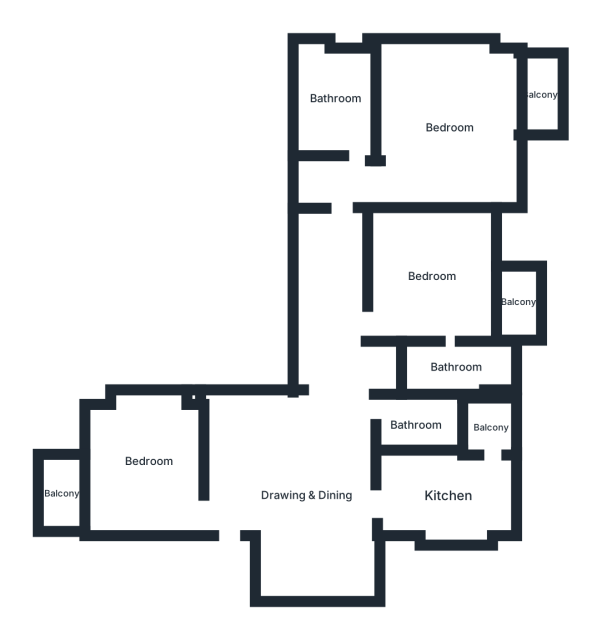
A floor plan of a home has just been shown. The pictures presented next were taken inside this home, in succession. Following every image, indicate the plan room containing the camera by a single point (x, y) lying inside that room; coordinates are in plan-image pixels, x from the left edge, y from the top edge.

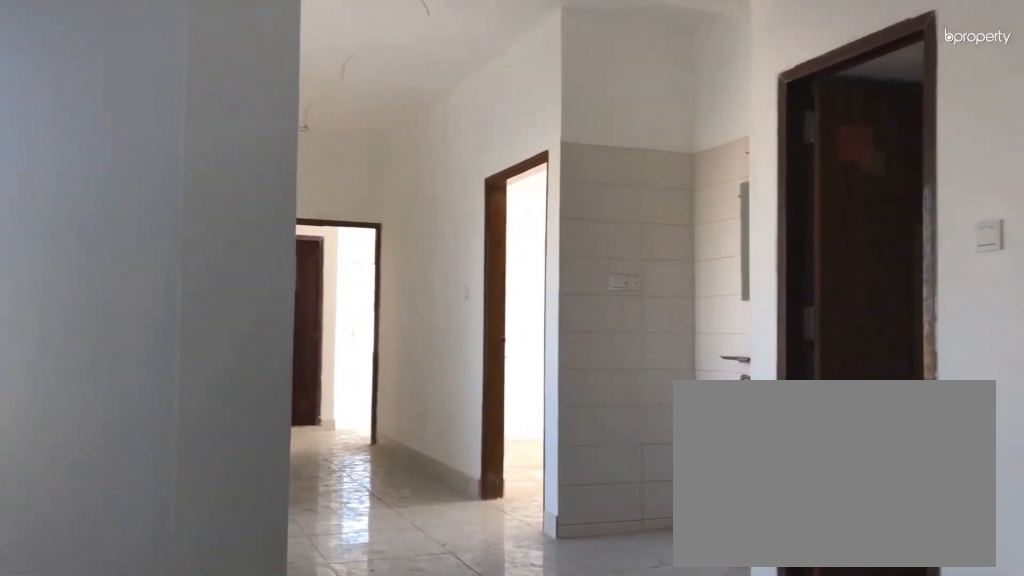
(308, 490)
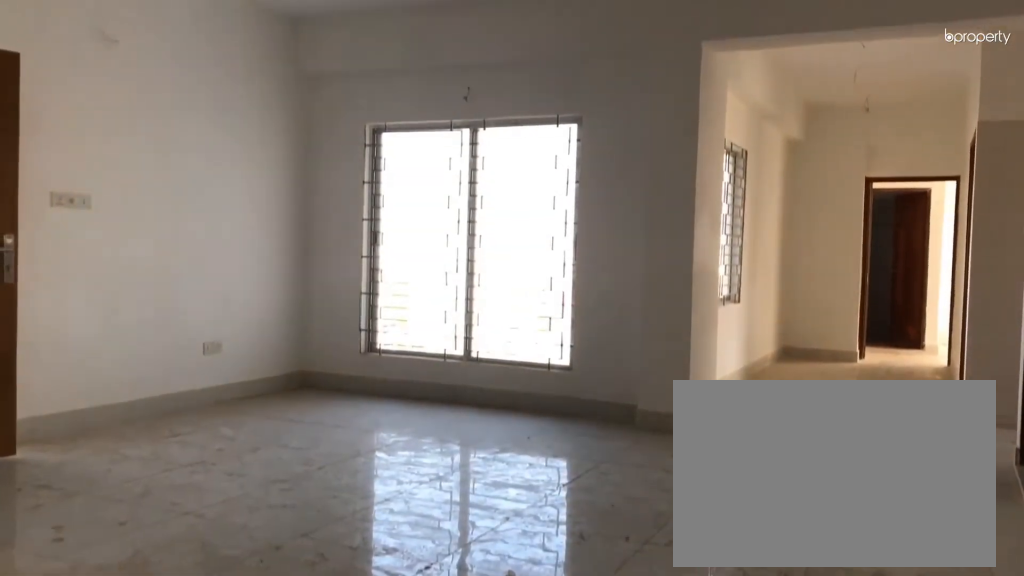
(307, 491)
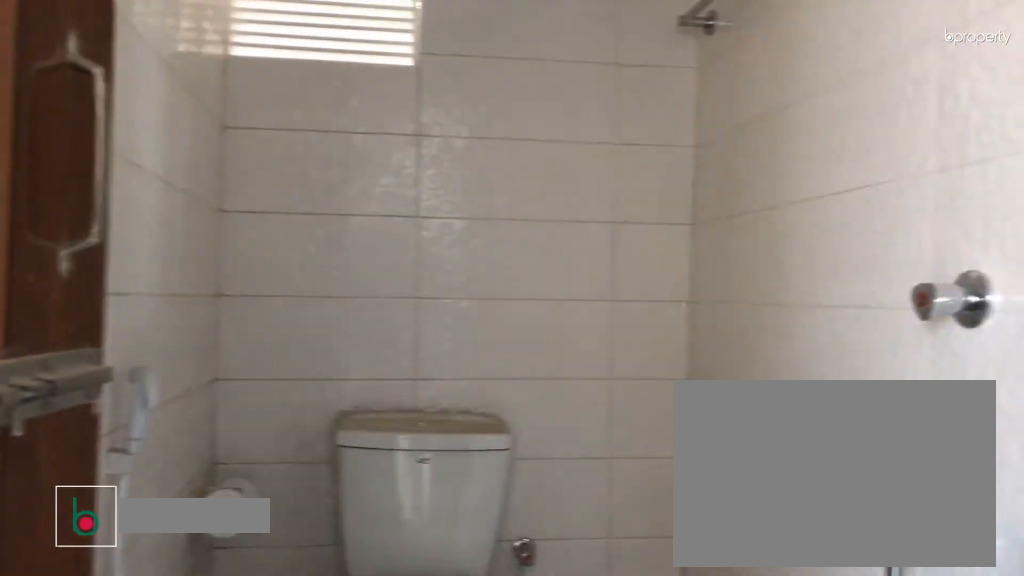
(418, 424)
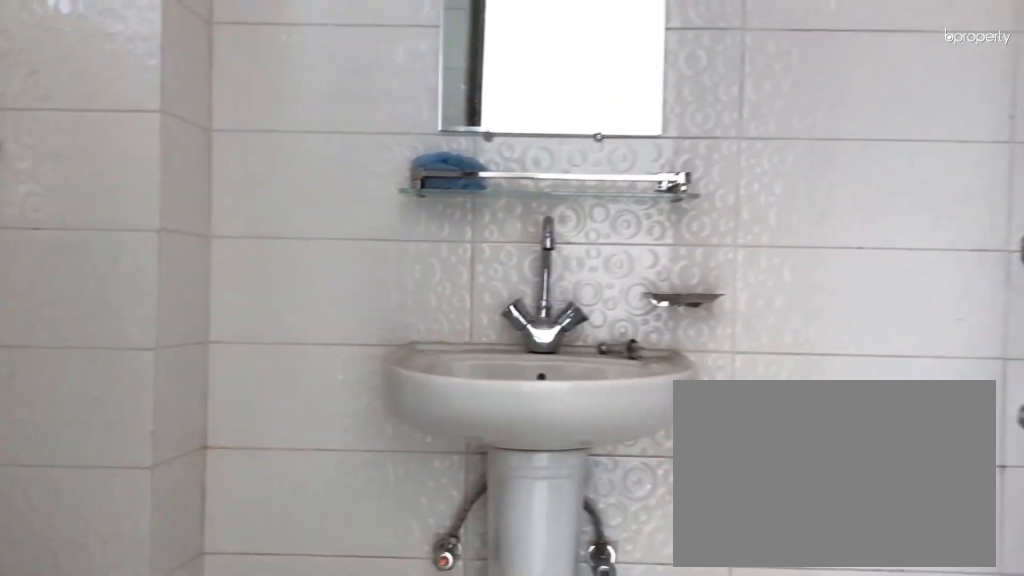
(455, 367)
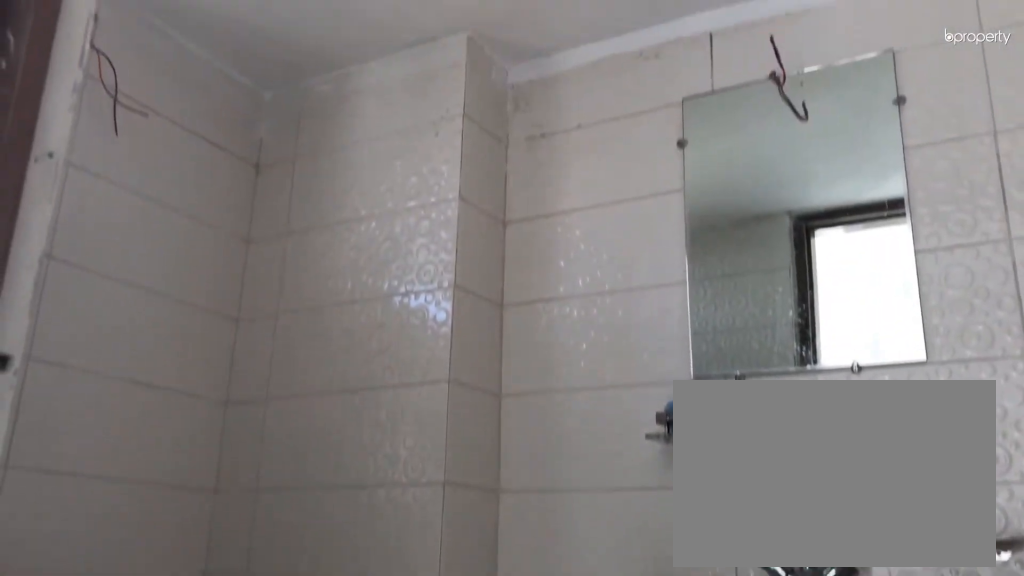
(456, 367)
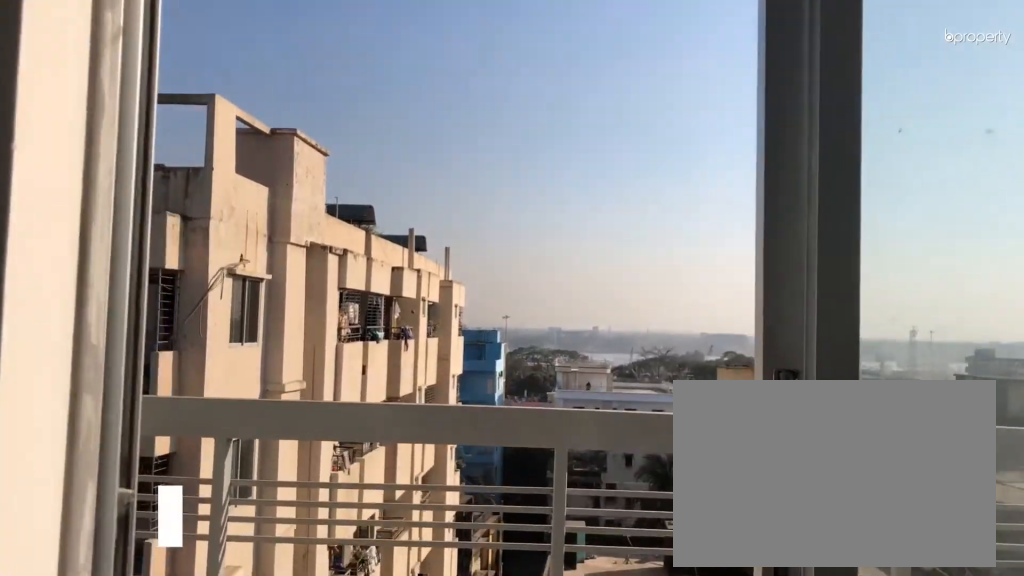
(517, 298)
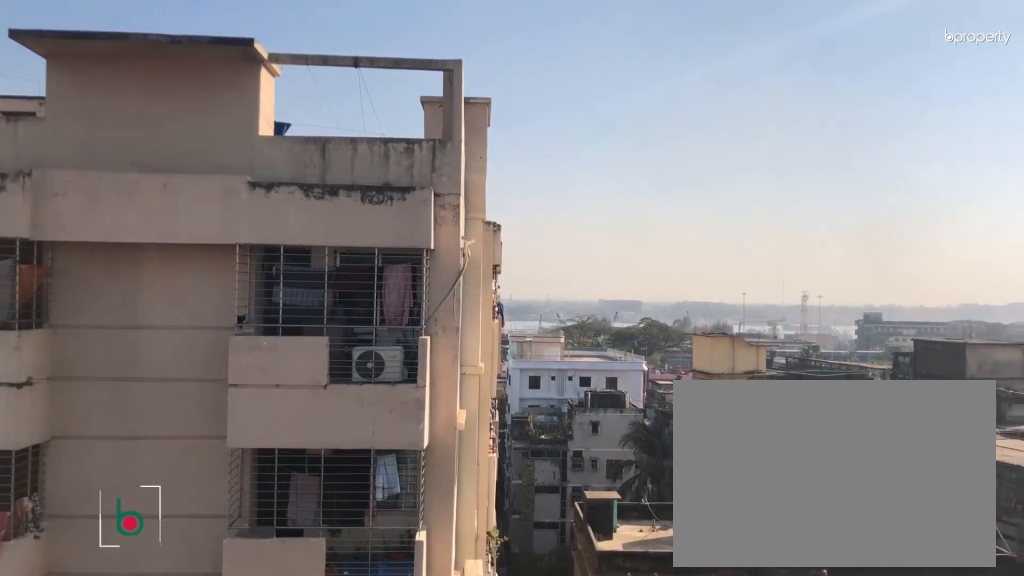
(539, 91)
